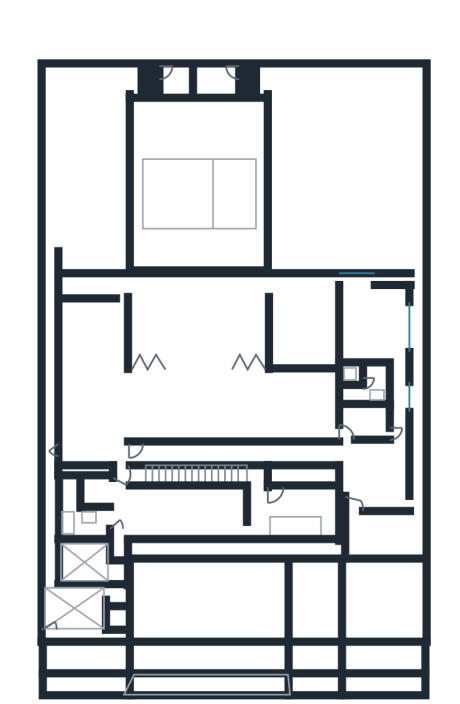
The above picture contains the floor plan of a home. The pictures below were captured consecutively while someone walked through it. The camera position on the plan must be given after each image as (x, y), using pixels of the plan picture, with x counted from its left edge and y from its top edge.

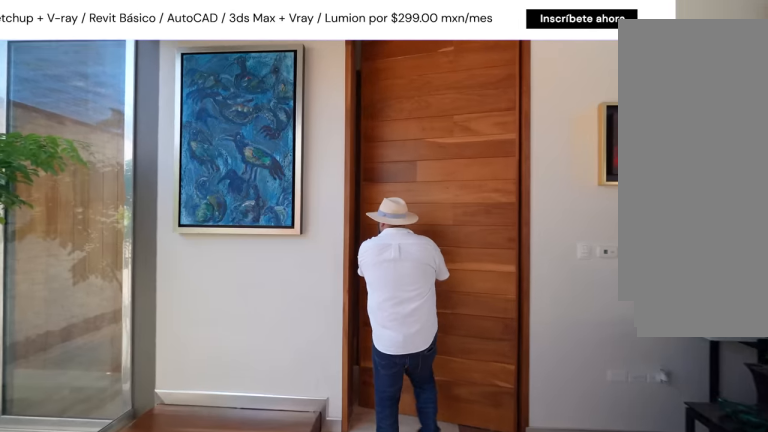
(191, 448)
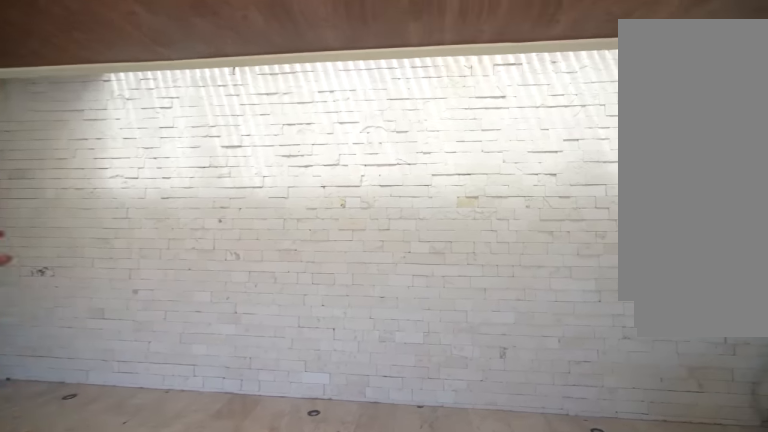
(184, 599)
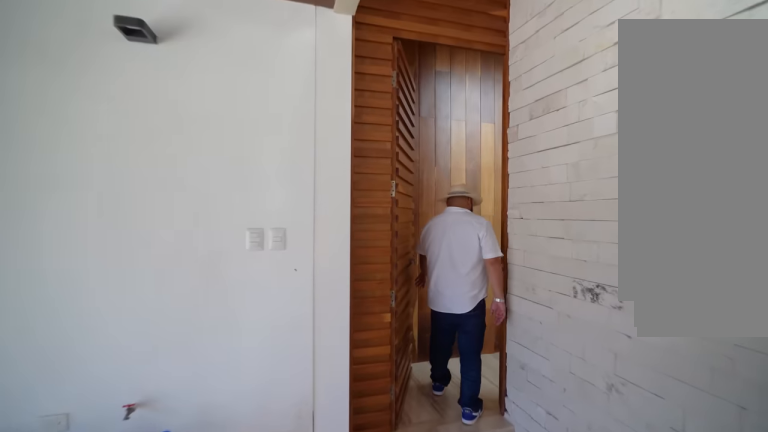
(175, 579)
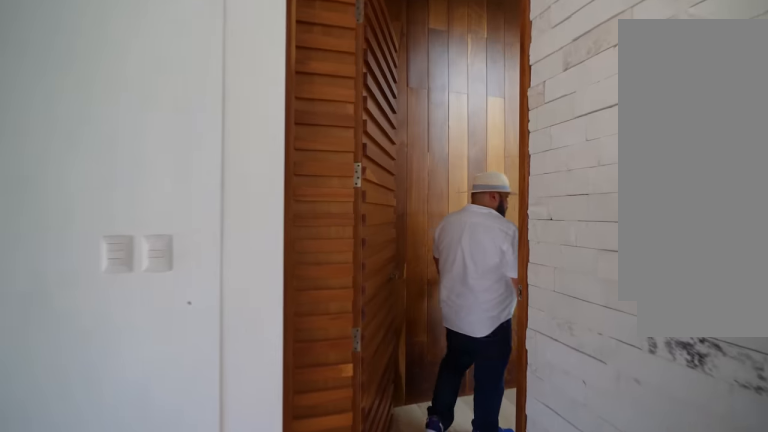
(160, 570)
